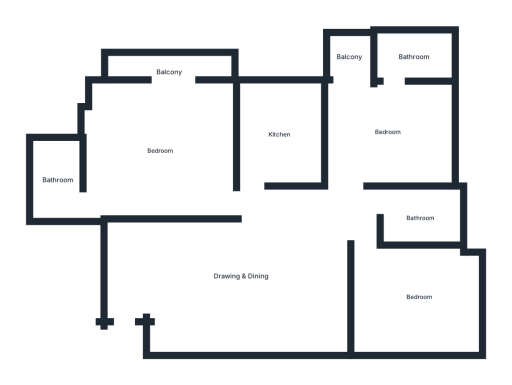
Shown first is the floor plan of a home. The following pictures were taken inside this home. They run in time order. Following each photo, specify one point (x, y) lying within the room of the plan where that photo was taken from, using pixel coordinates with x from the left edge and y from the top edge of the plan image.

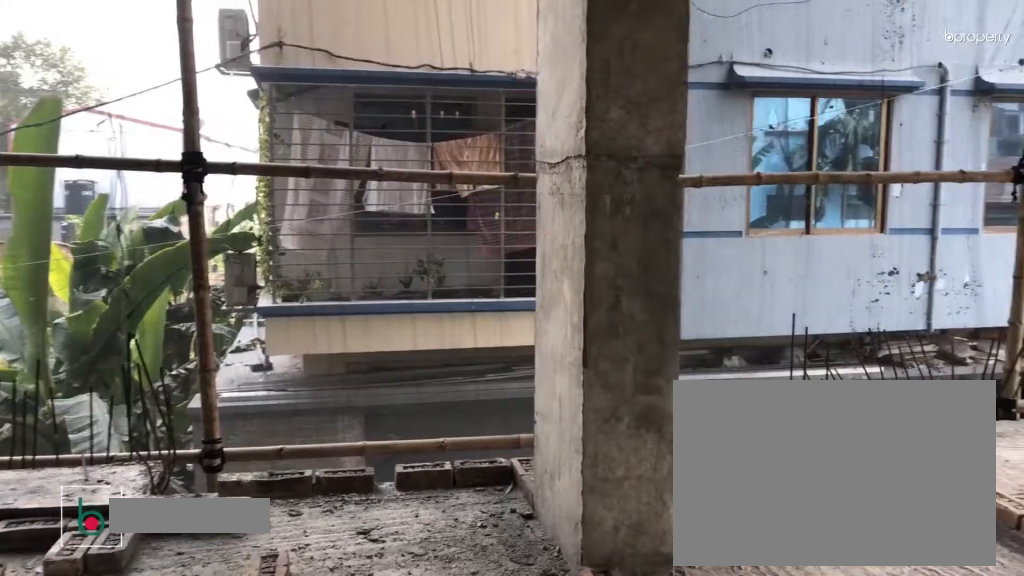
(280, 135)
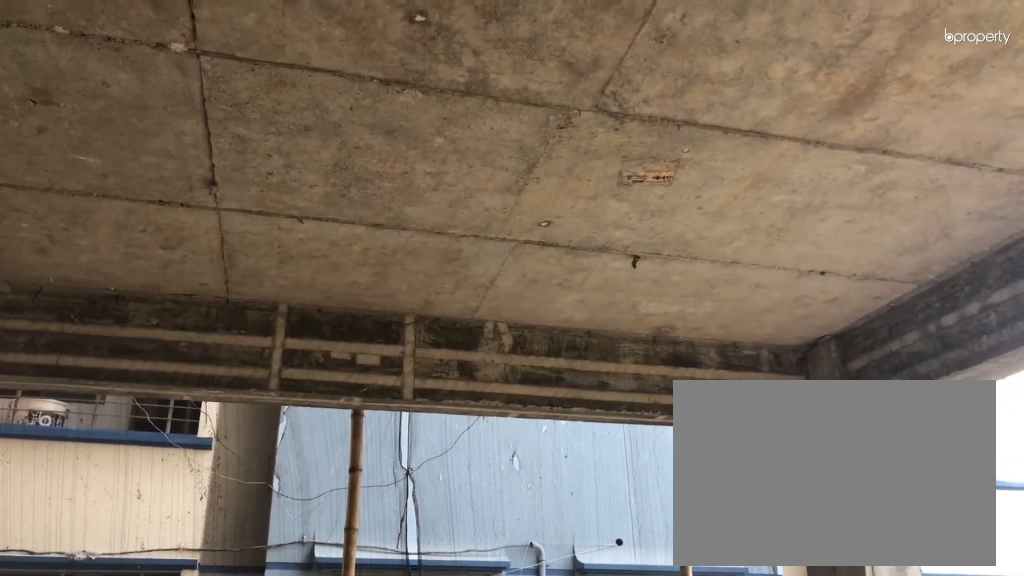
(388, 132)
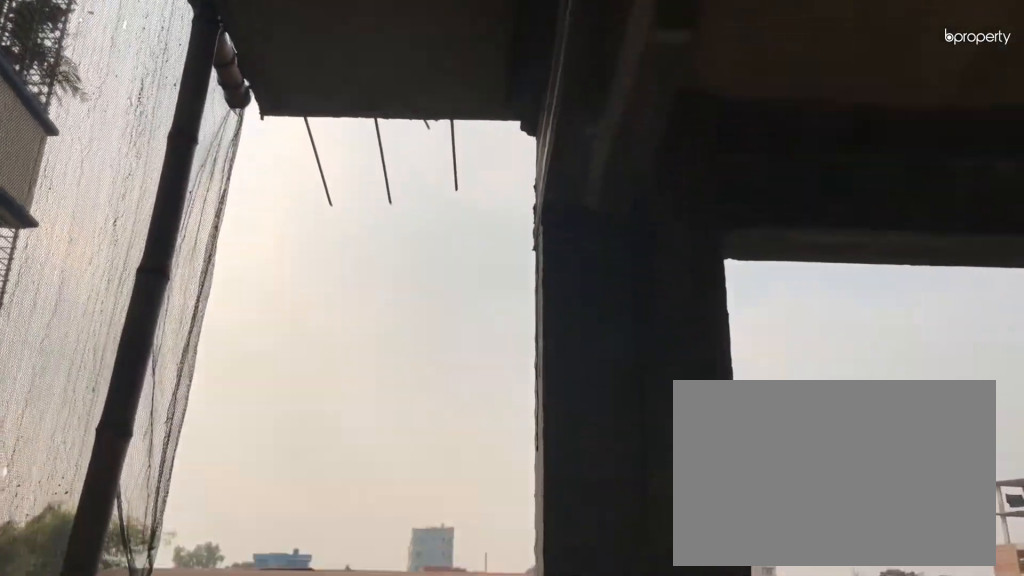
(415, 56)
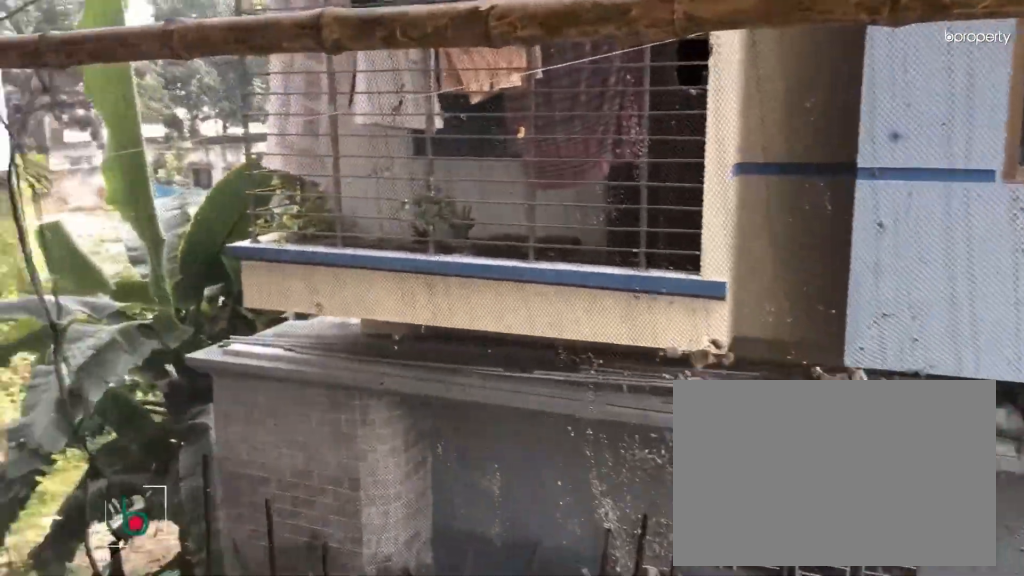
(350, 57)
